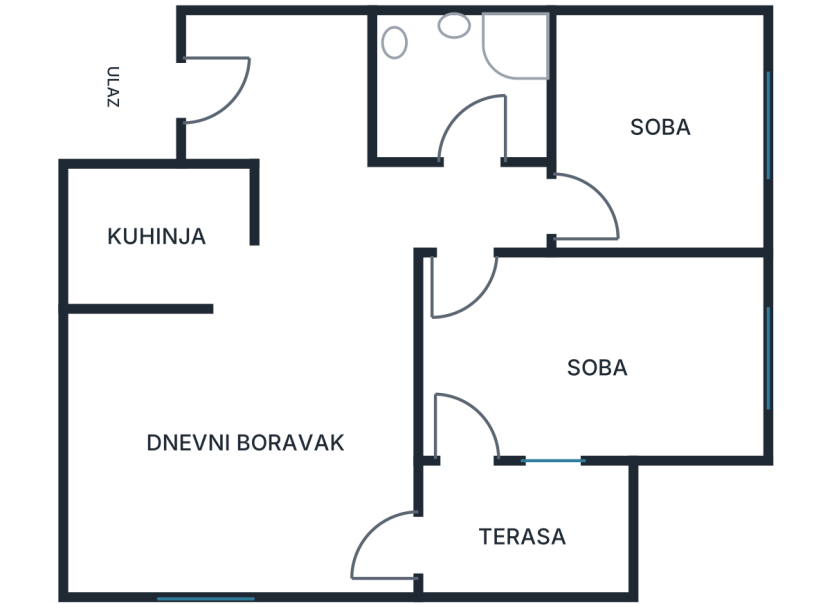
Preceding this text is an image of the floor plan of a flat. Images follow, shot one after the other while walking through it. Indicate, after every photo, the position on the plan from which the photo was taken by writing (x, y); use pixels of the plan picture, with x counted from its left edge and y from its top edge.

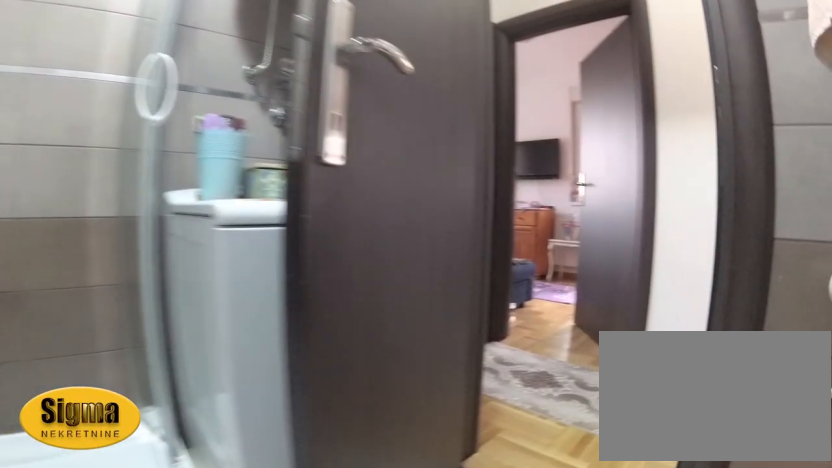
(441, 65)
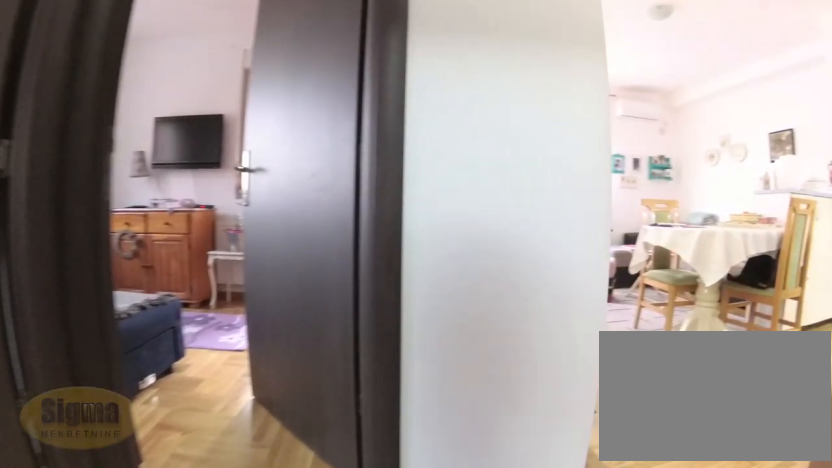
(486, 150)
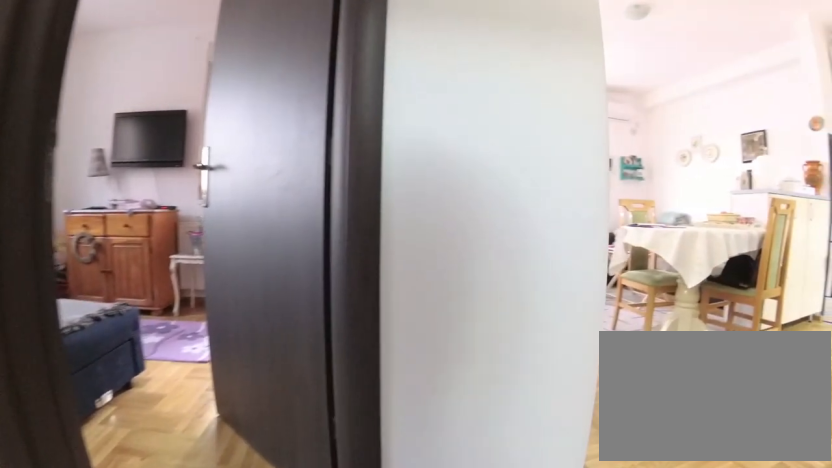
(488, 160)
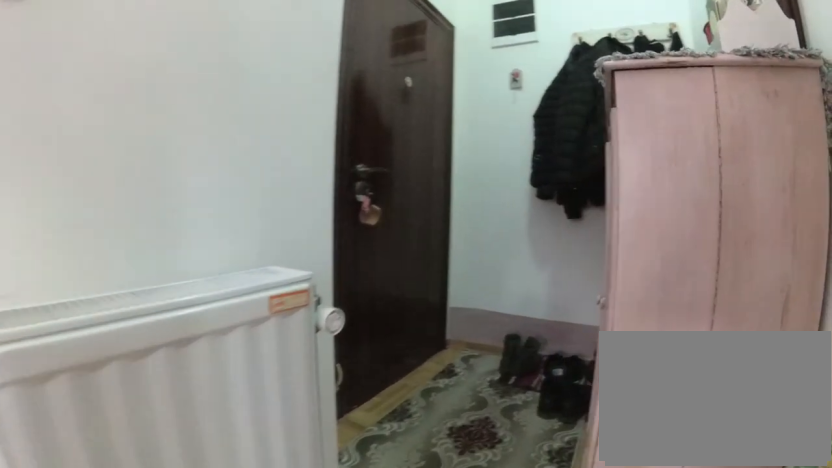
(344, 189)
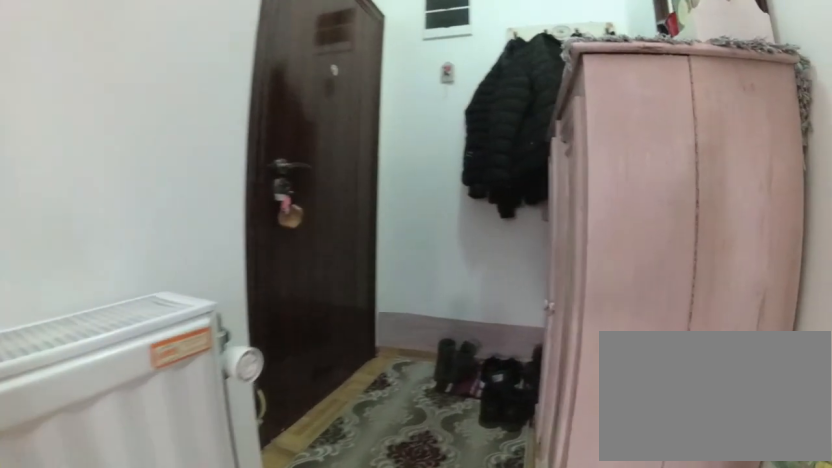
(337, 192)
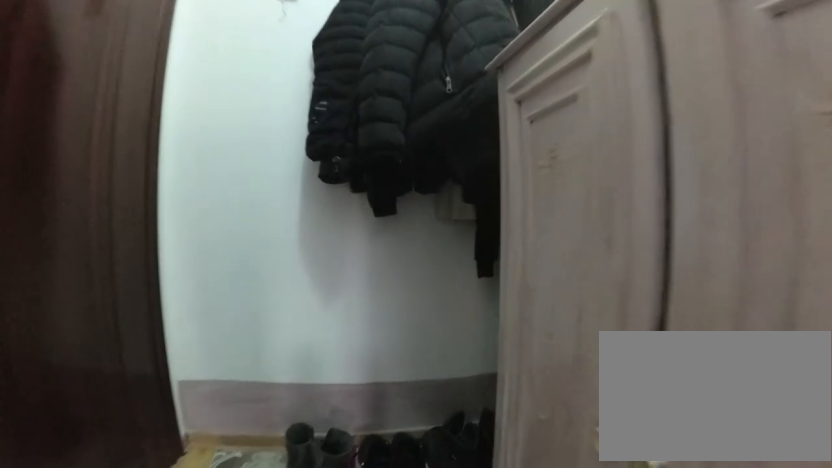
(334, 147)
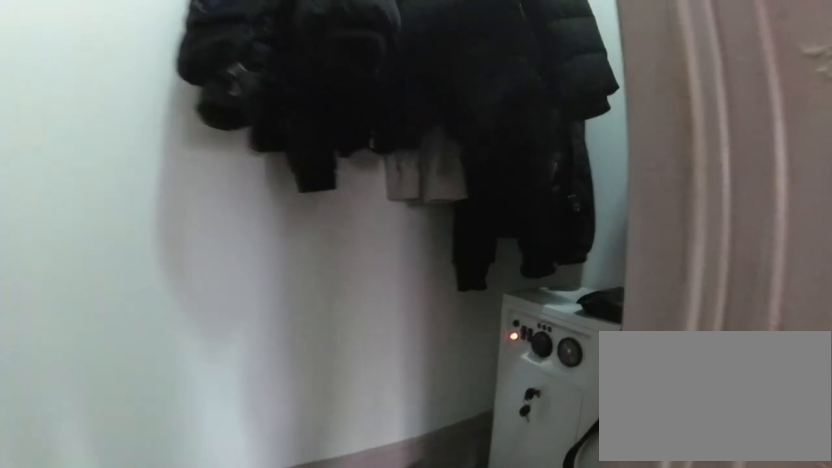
(325, 113)
